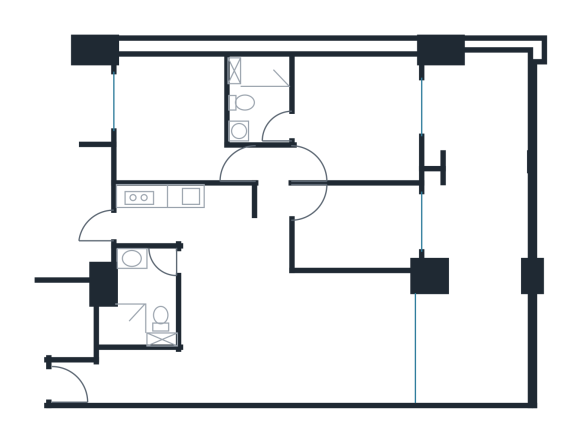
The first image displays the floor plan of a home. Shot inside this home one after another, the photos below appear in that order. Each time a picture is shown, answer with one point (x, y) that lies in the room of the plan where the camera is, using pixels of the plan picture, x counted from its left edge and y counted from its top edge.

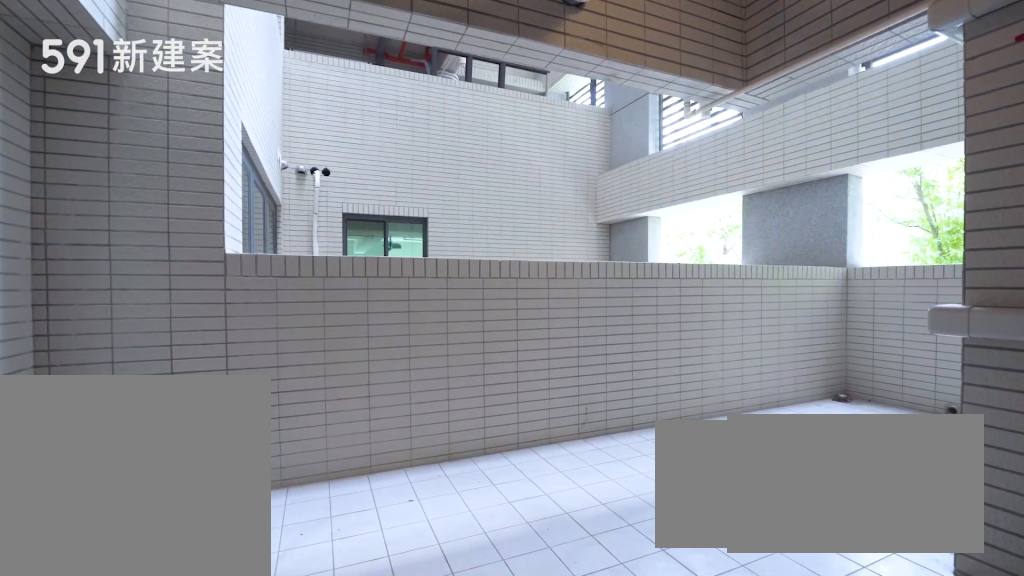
(72, 209)
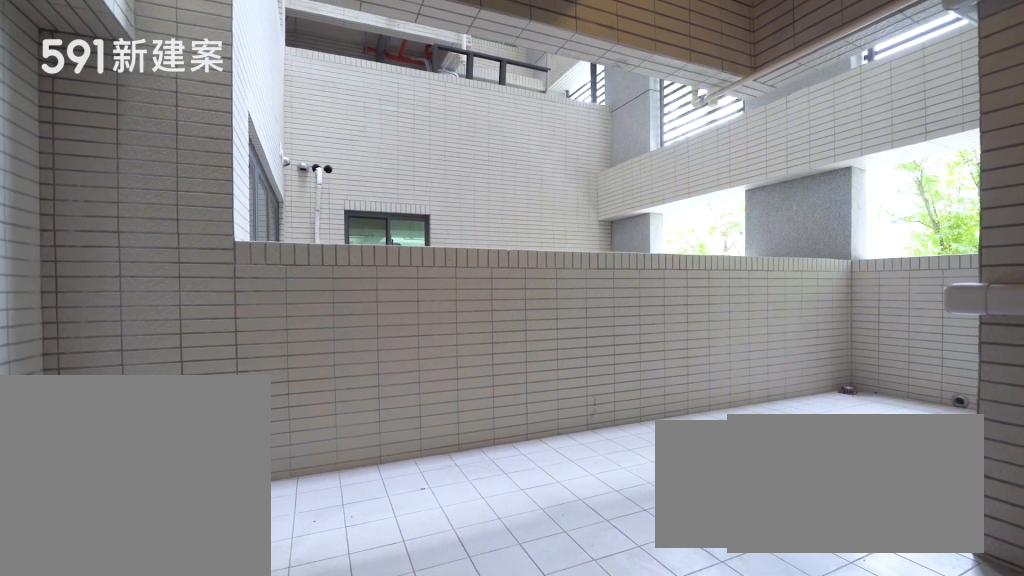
(72, 209)
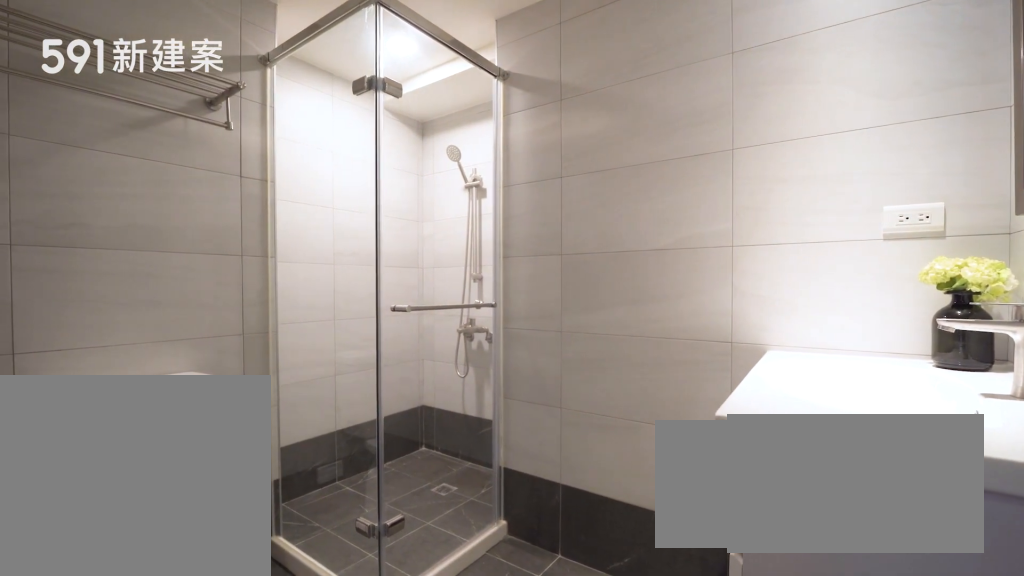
(140, 298)
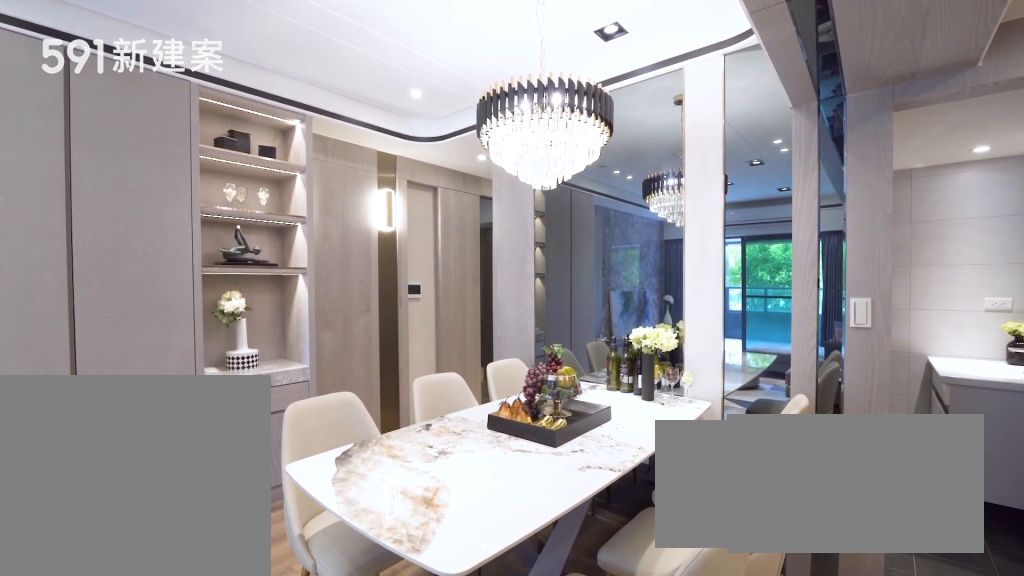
(235, 324)
